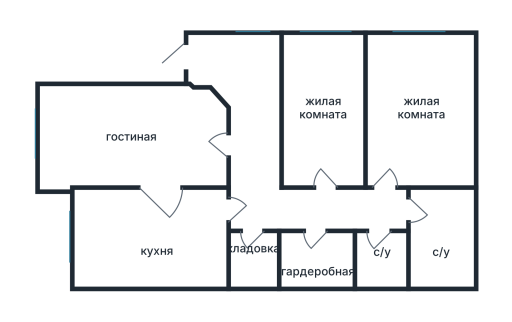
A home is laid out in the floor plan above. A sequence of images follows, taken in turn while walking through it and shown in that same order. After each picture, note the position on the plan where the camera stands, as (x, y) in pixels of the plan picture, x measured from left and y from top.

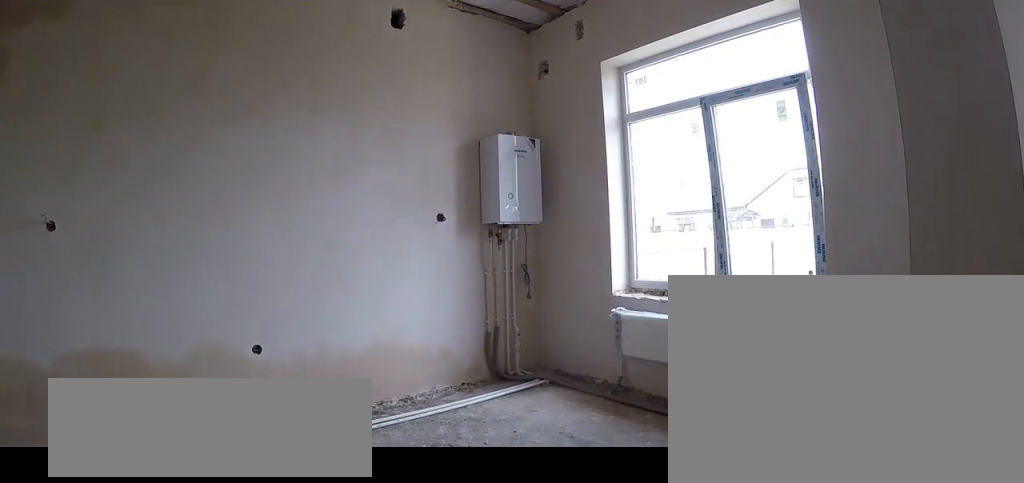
(157, 250)
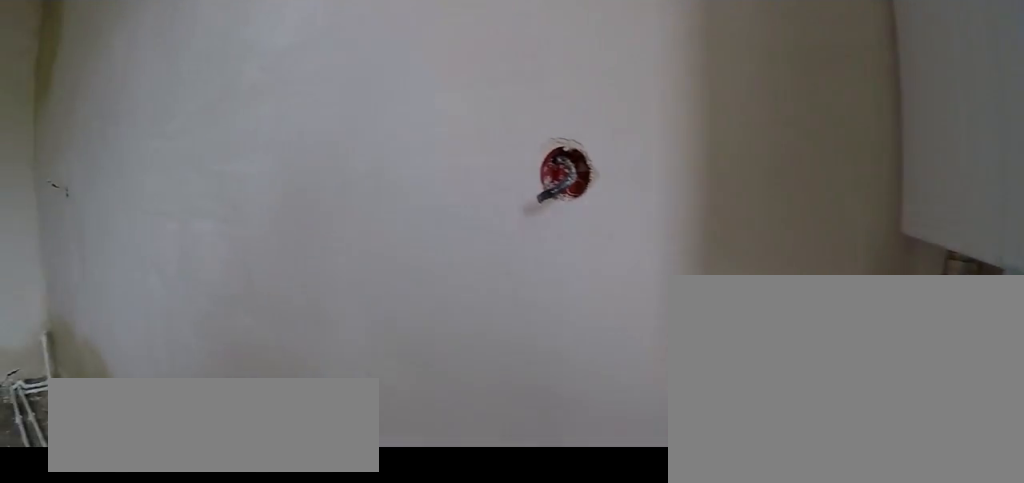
(103, 264)
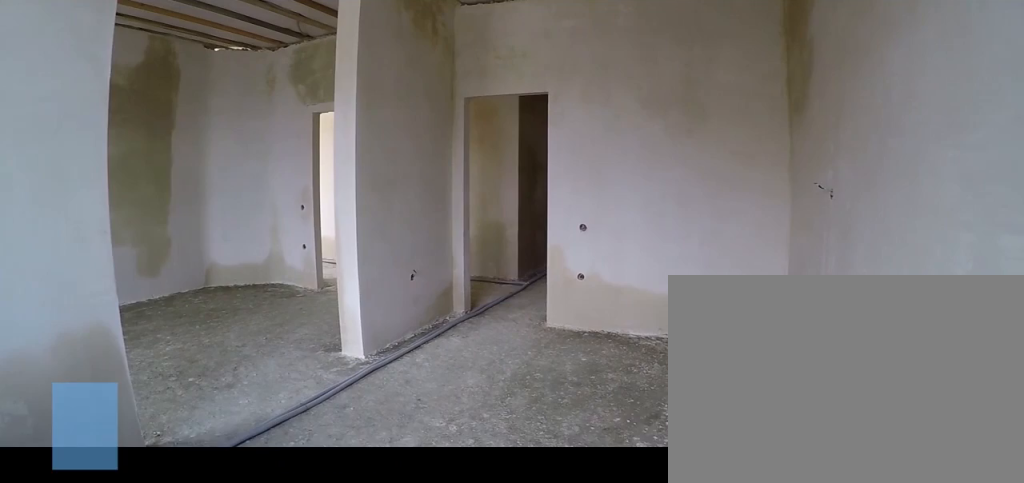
(103, 264)
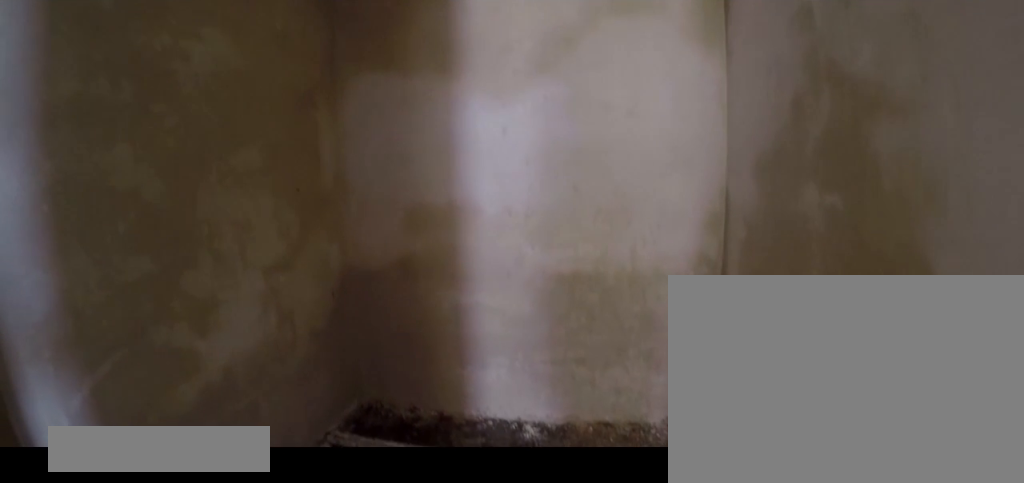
(252, 246)
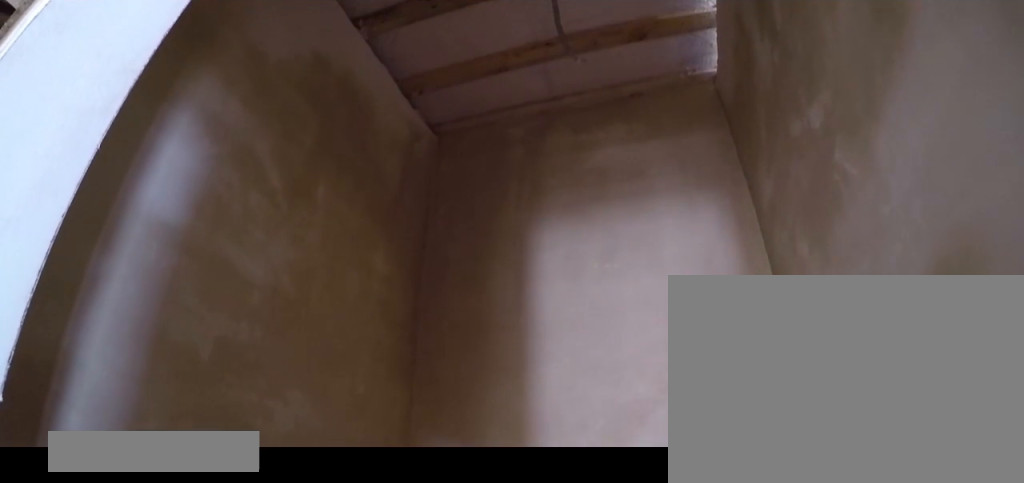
(253, 226)
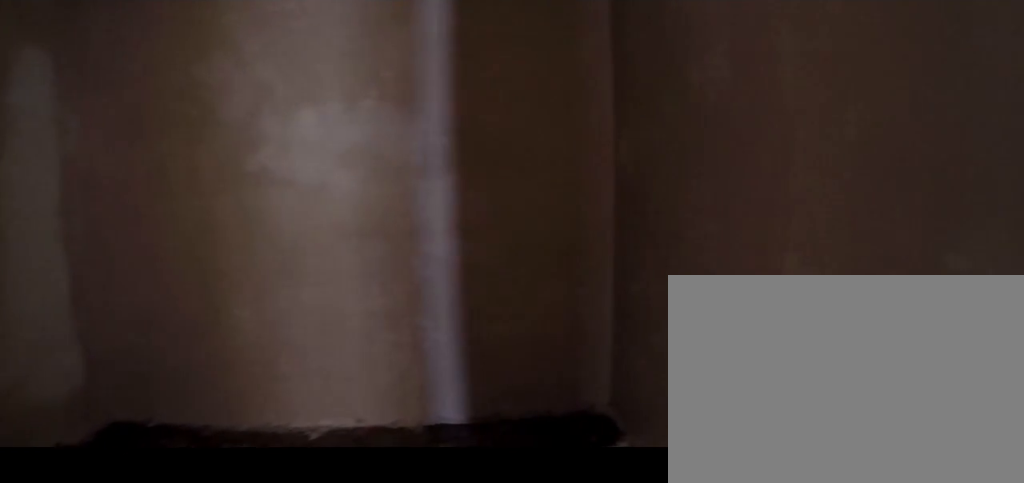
(316, 226)
